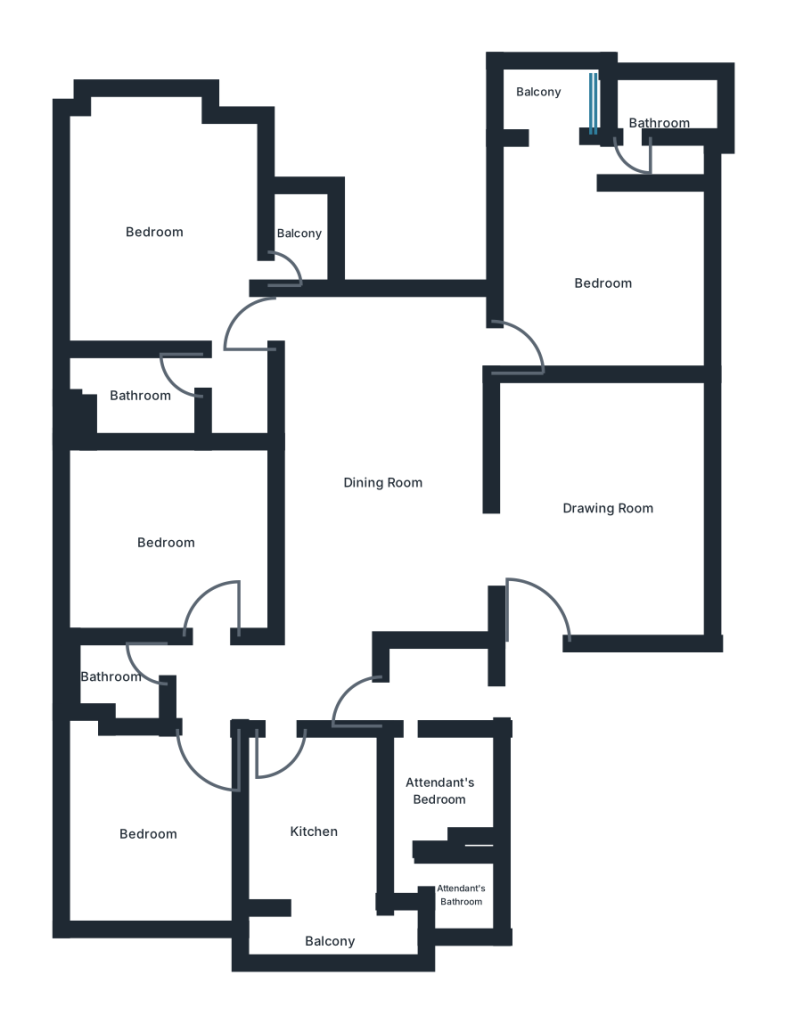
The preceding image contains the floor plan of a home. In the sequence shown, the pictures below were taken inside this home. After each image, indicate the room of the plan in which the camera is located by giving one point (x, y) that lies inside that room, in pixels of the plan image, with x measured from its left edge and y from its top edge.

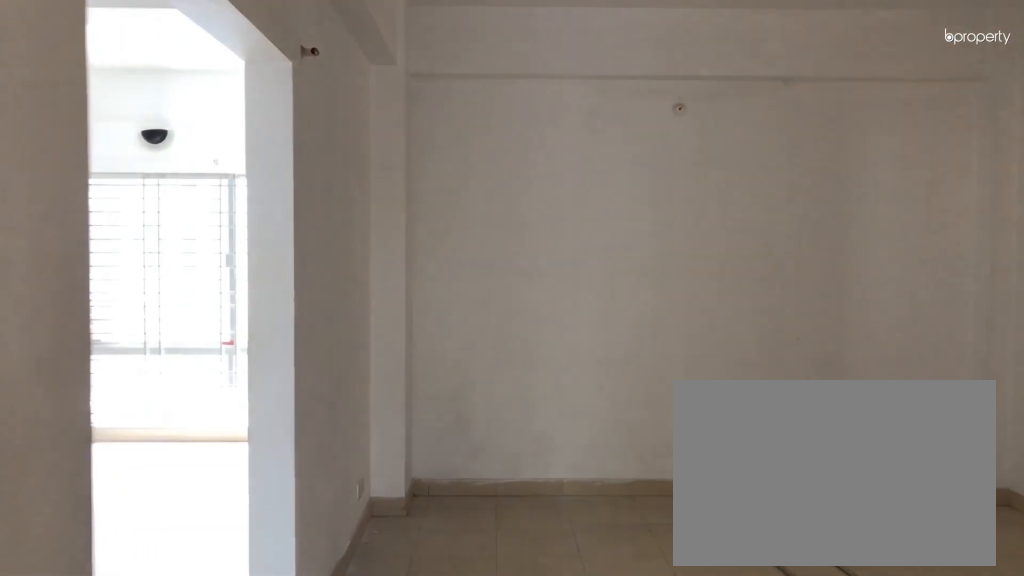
(606, 510)
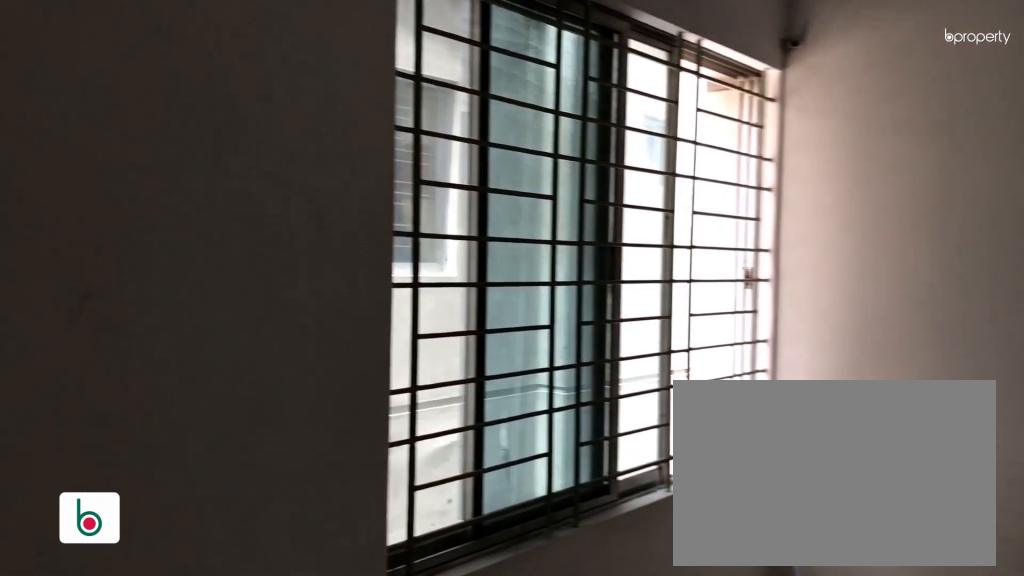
(606, 510)
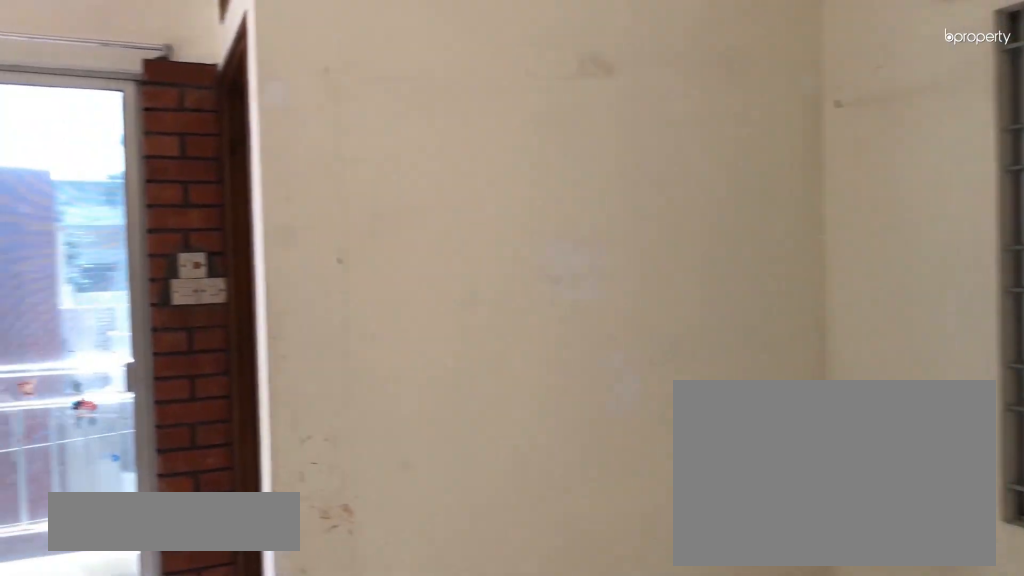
(602, 286)
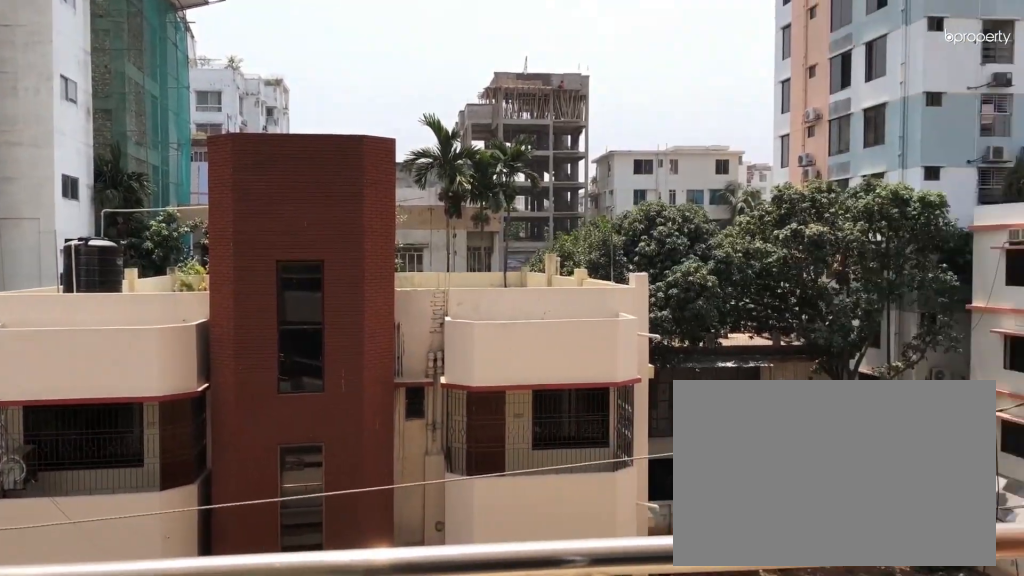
(539, 92)
